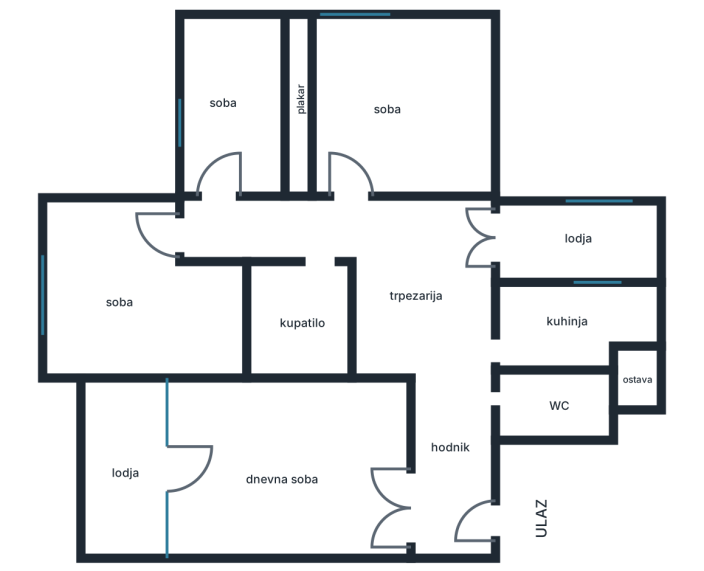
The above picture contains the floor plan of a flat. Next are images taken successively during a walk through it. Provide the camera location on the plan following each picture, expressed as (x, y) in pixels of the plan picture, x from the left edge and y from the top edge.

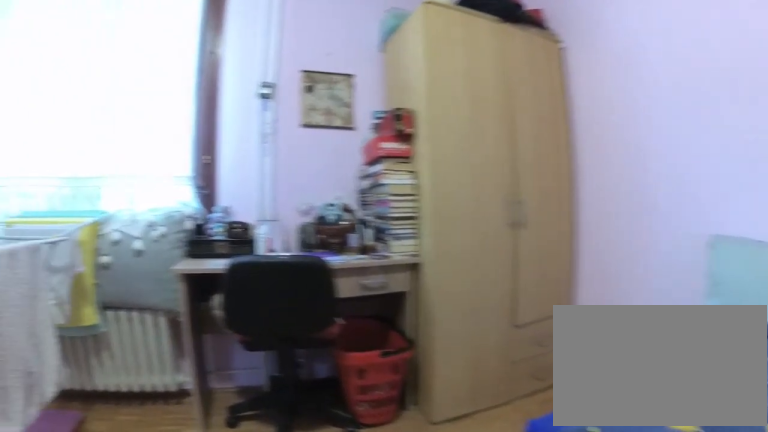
(386, 165)
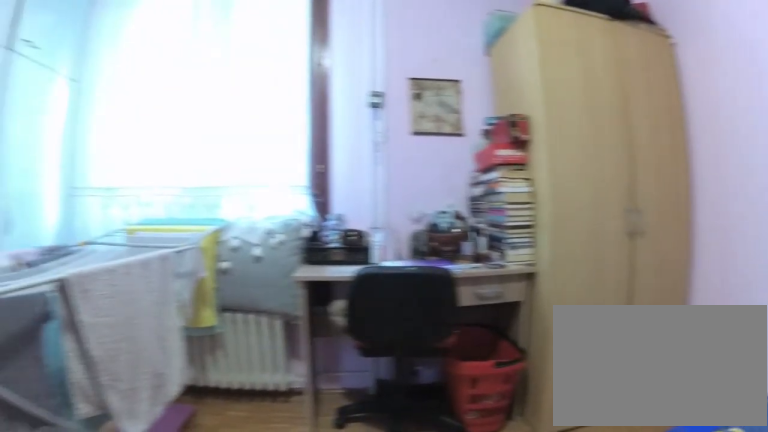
(388, 158)
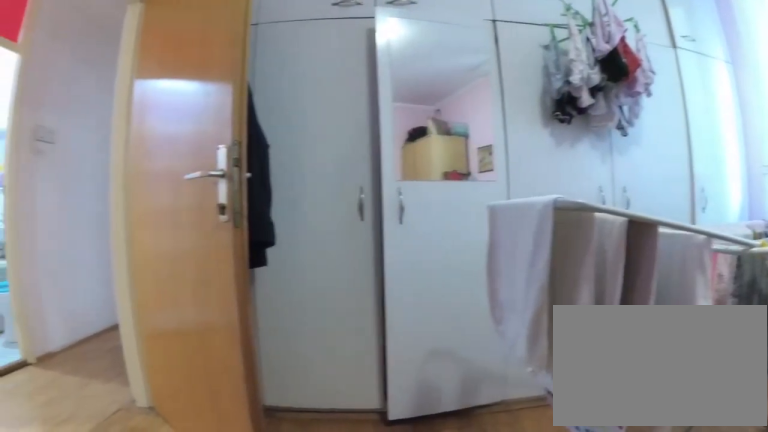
(410, 121)
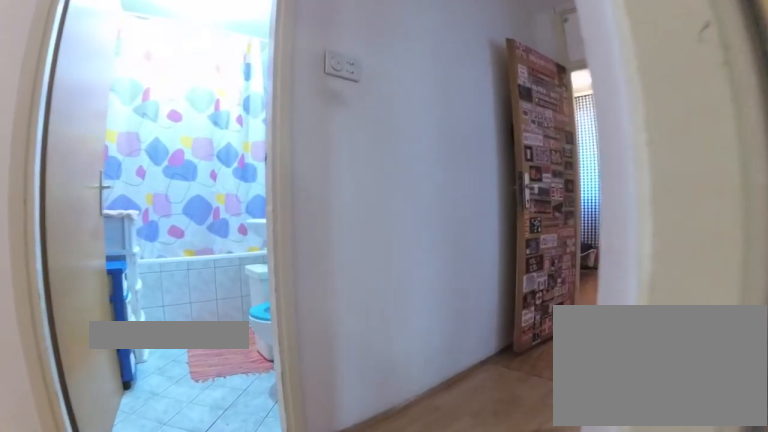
(365, 164)
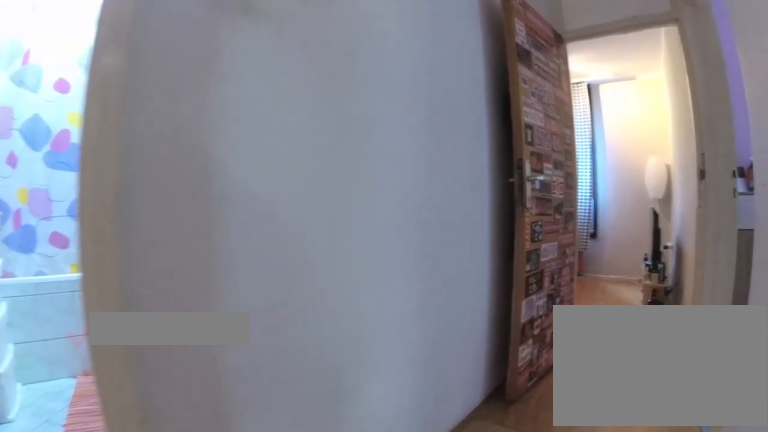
(358, 197)
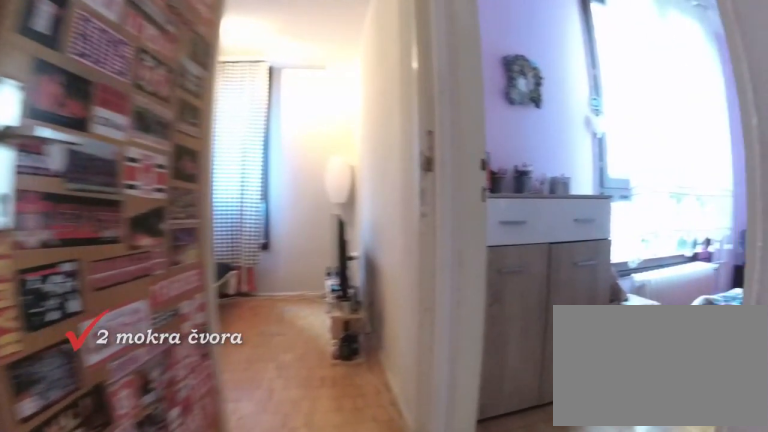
(311, 228)
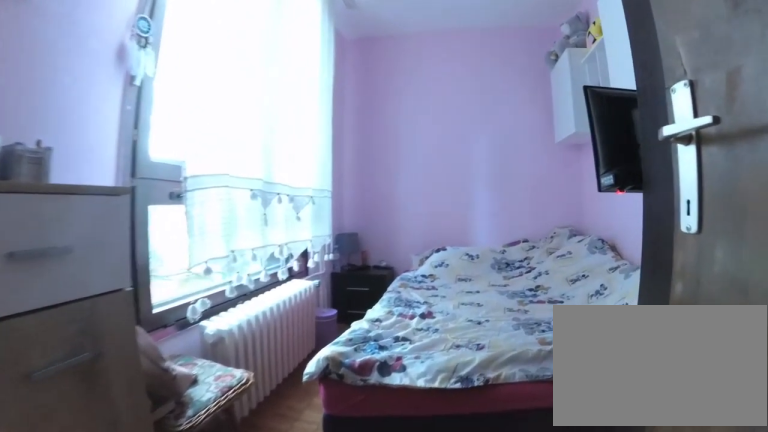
(242, 198)
